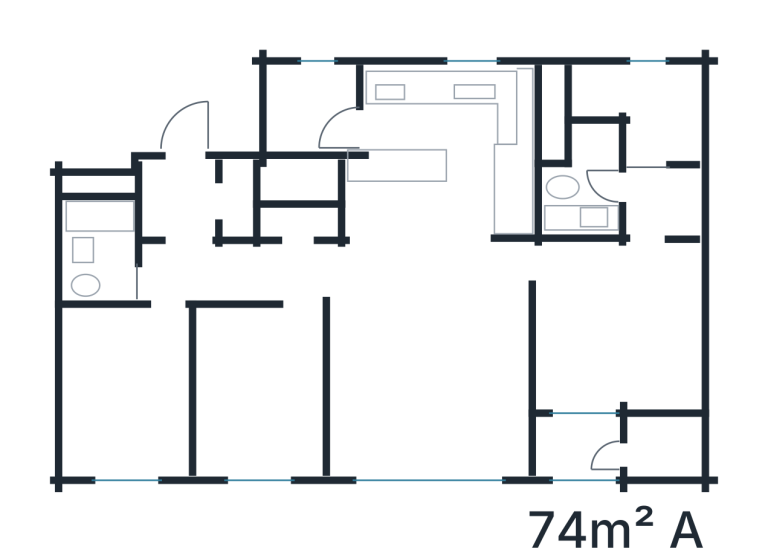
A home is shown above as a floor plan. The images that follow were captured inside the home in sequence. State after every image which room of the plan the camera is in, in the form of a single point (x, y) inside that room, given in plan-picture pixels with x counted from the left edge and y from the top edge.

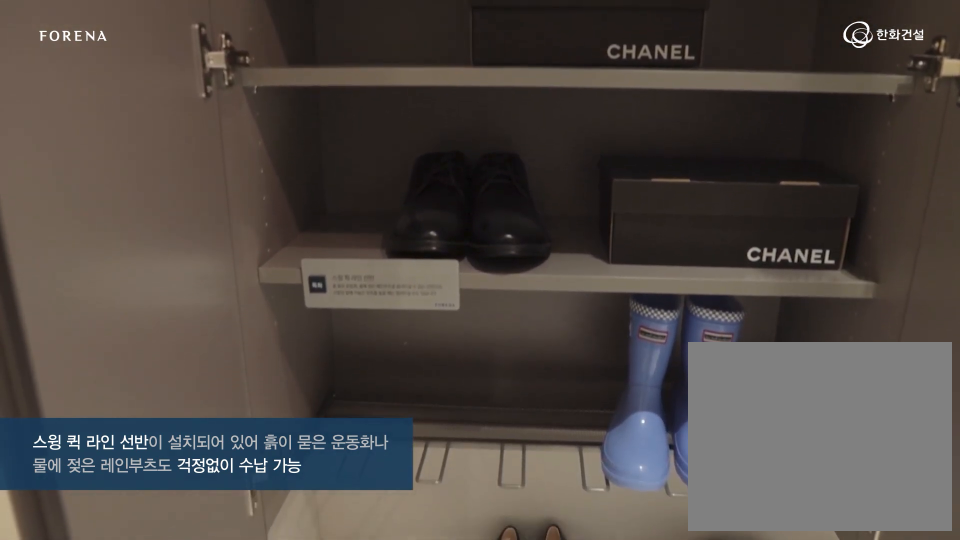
(188, 197)
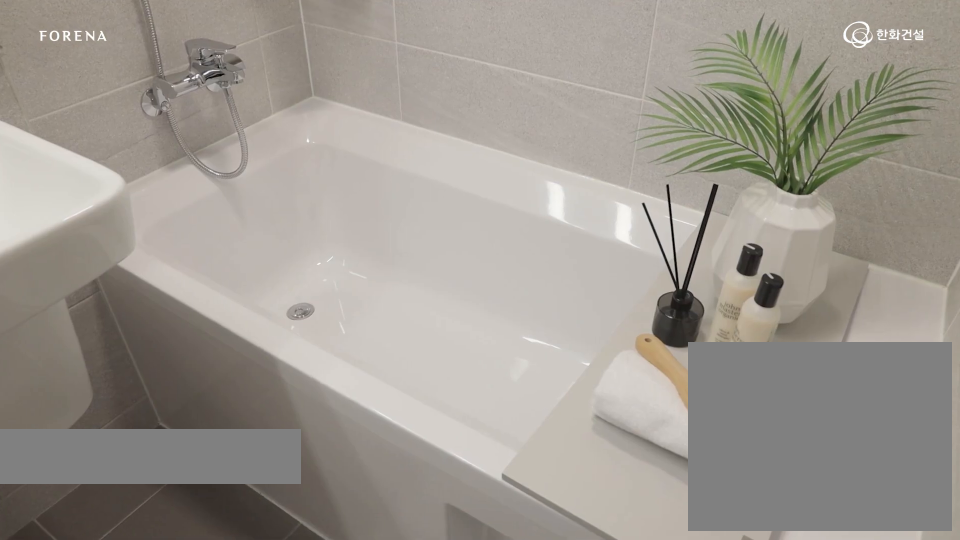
(129, 278)
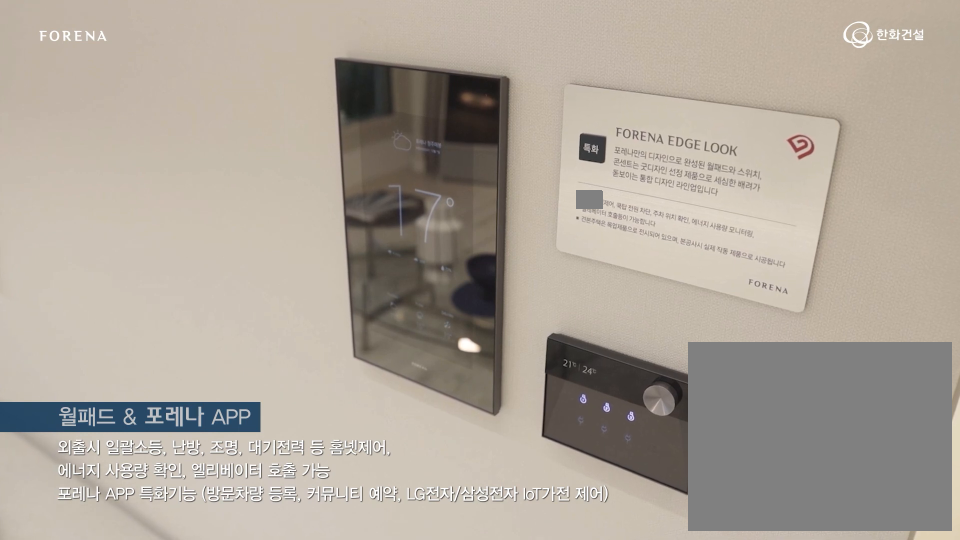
(435, 370)
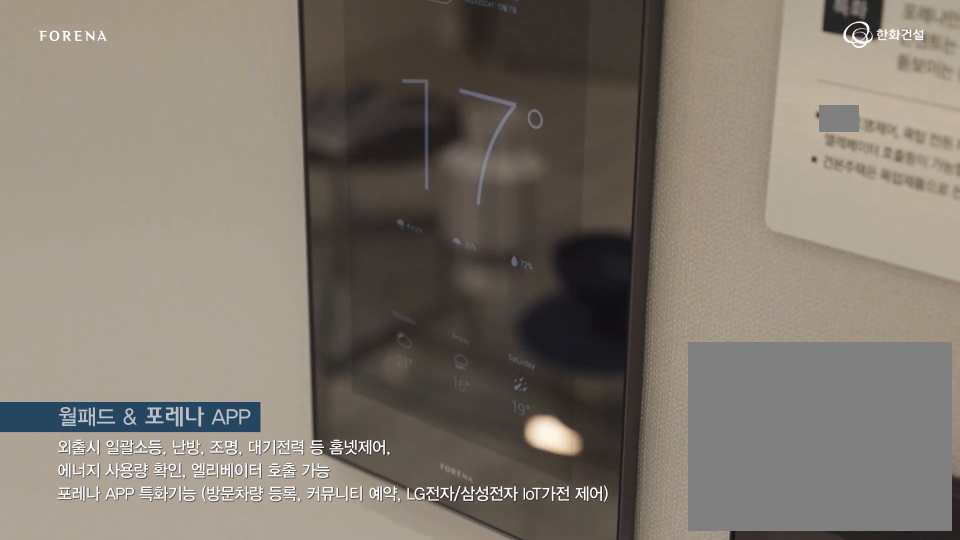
(435, 370)
